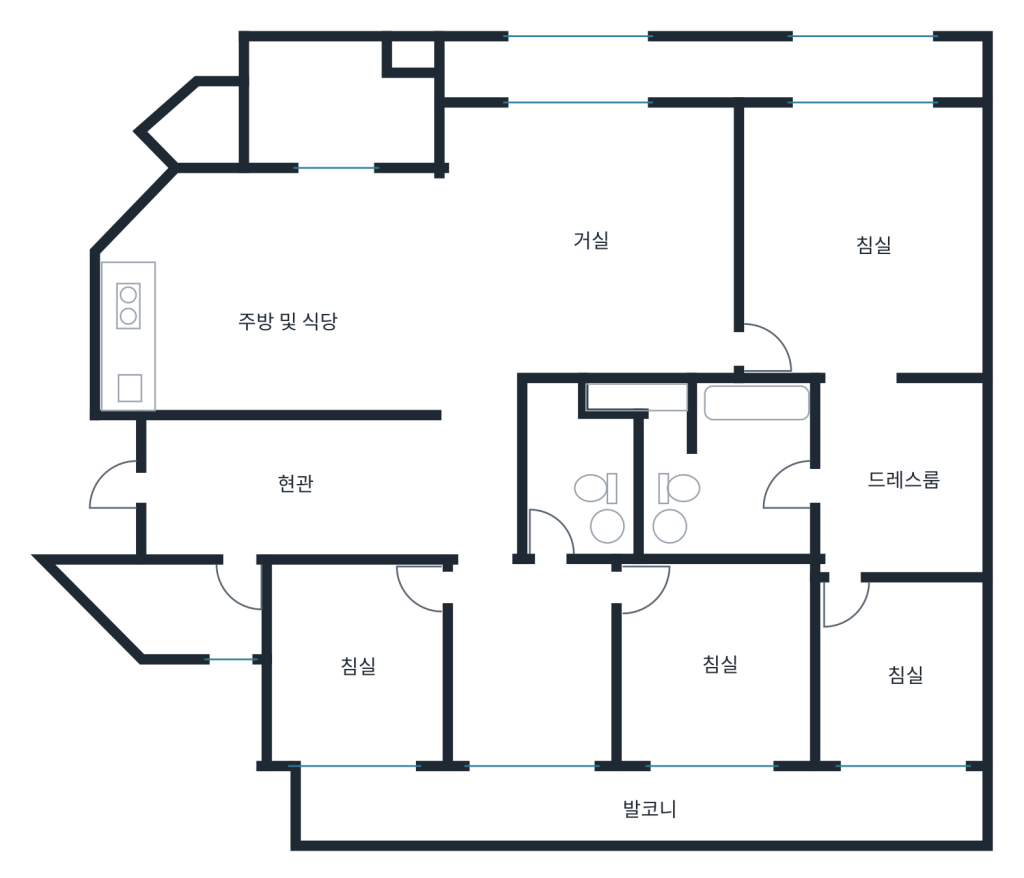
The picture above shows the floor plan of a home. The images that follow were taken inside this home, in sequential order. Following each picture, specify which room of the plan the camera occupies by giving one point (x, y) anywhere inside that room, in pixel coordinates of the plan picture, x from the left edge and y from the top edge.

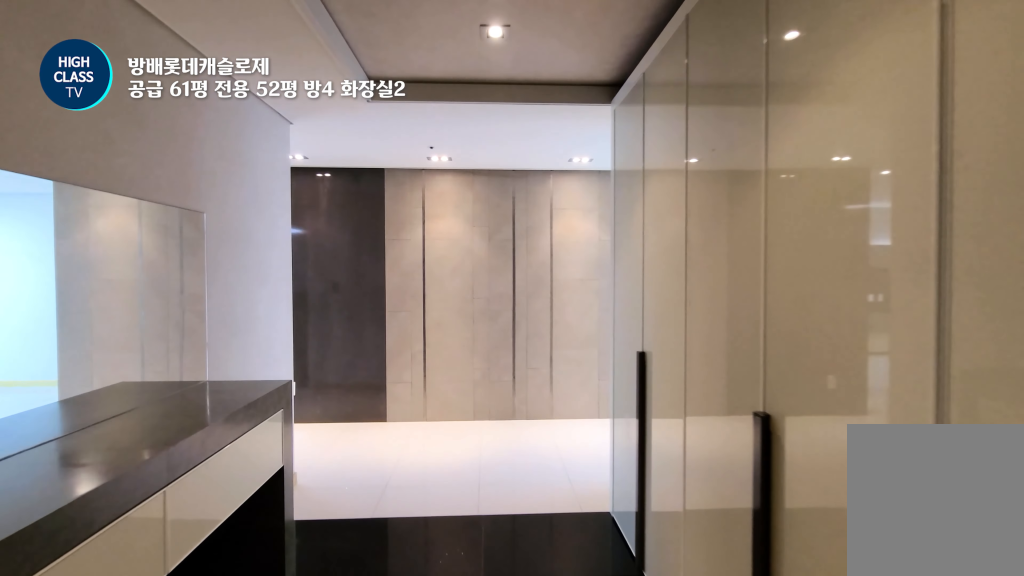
(295, 484)
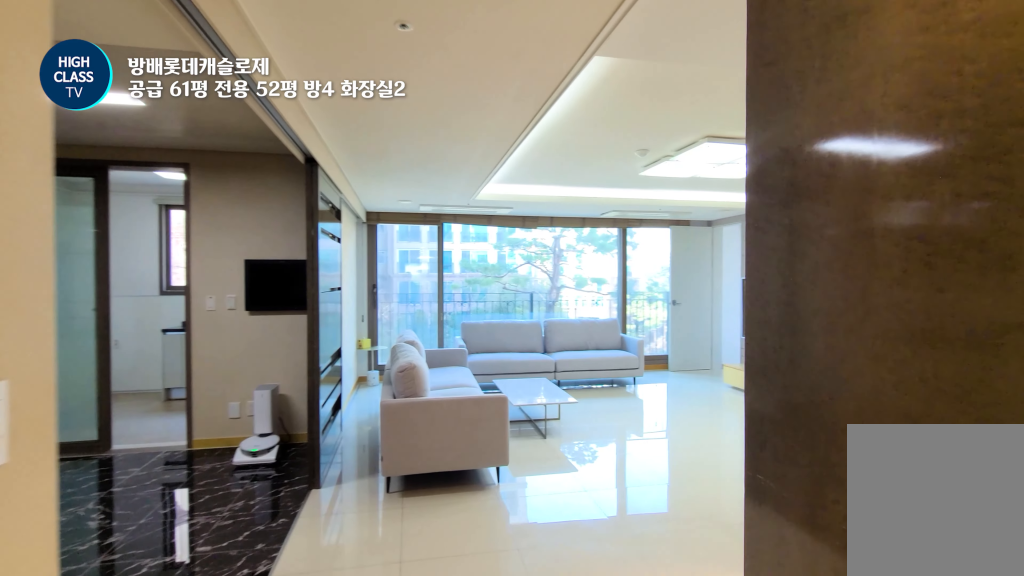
(477, 465)
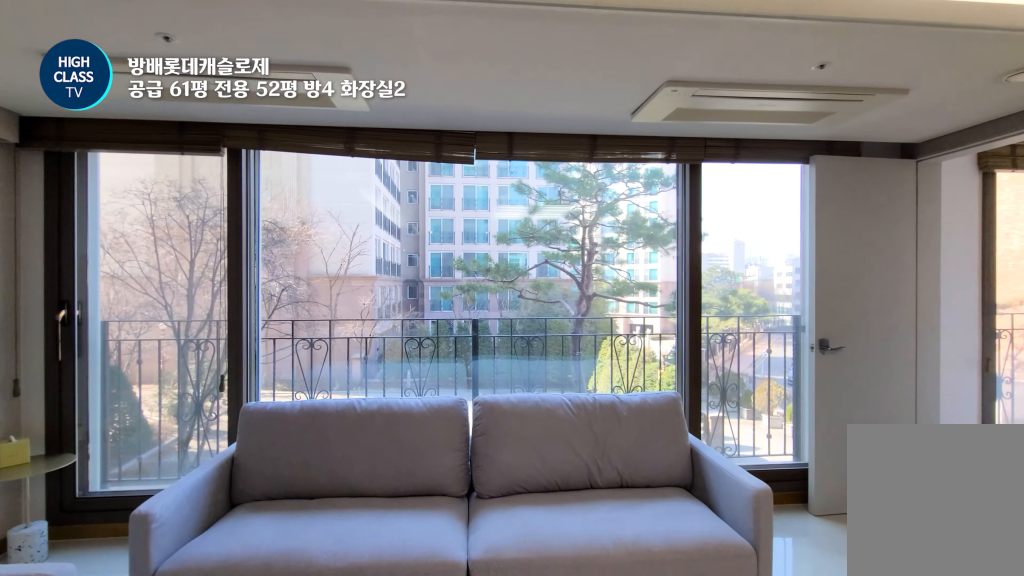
(589, 224)
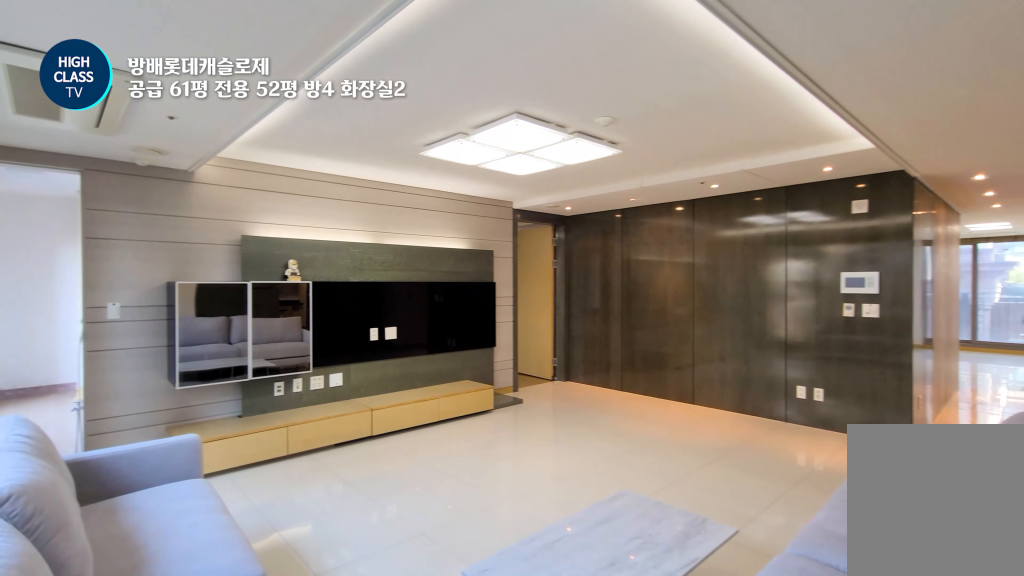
(589, 224)
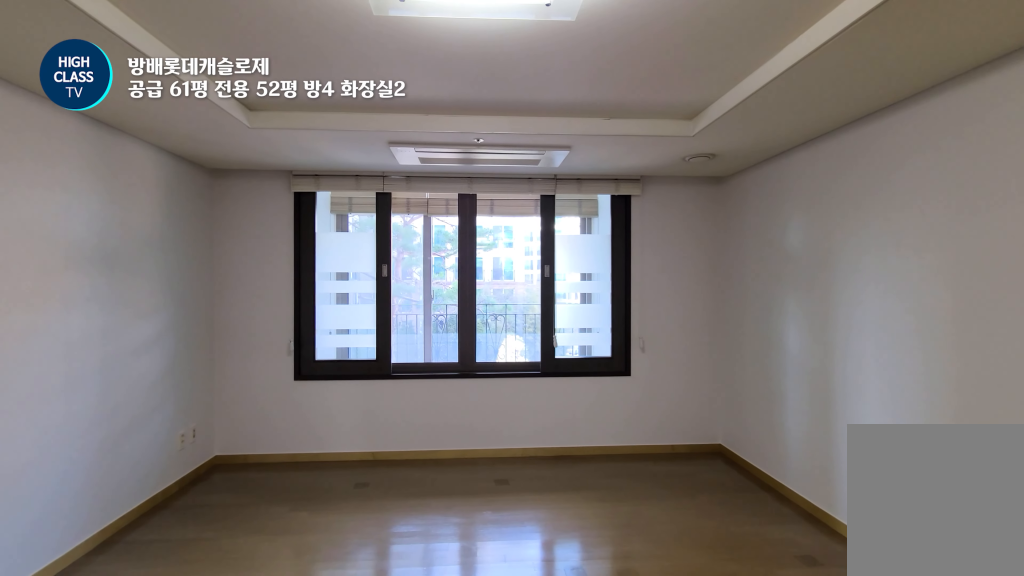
(861, 208)
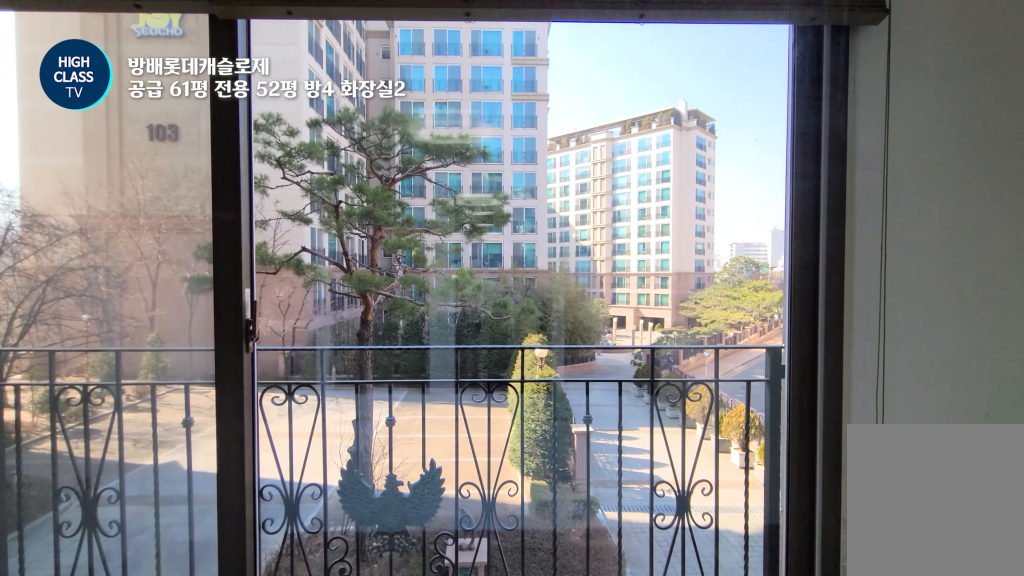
(861, 208)
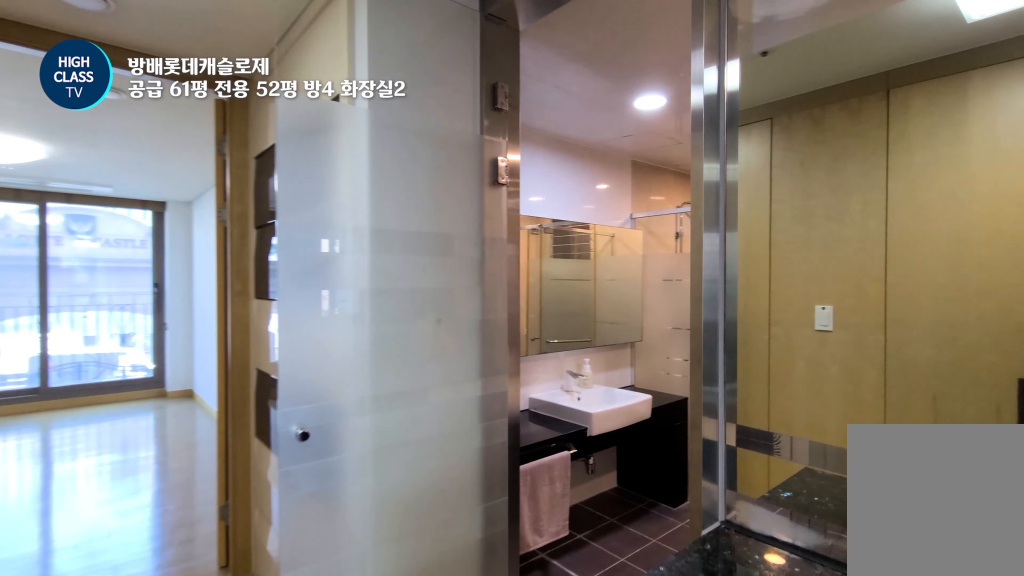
(897, 476)
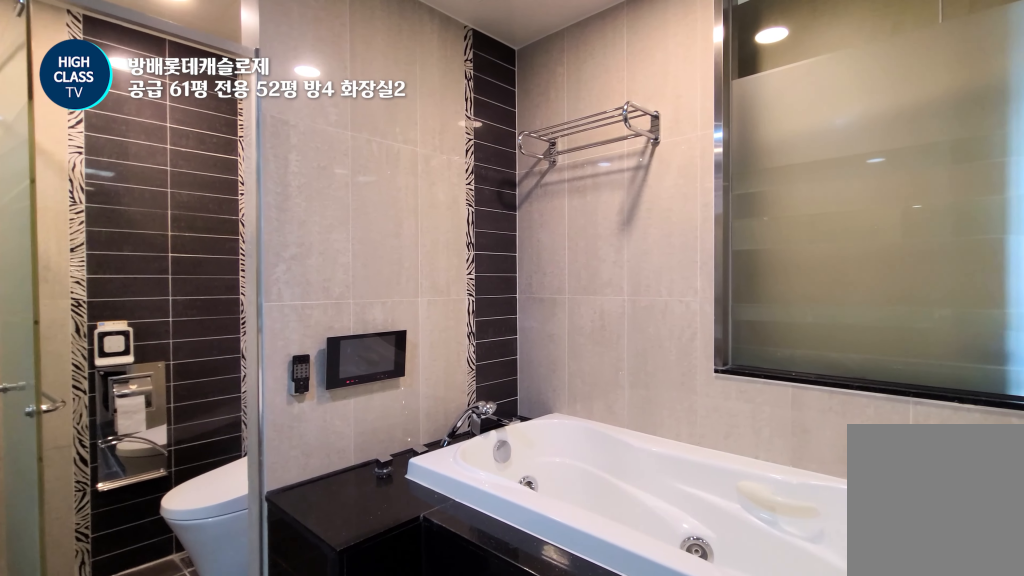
(725, 468)
